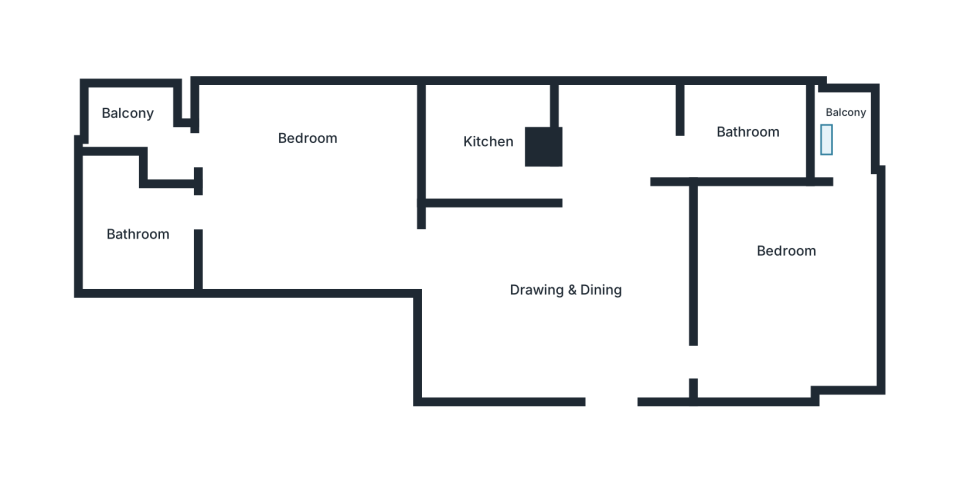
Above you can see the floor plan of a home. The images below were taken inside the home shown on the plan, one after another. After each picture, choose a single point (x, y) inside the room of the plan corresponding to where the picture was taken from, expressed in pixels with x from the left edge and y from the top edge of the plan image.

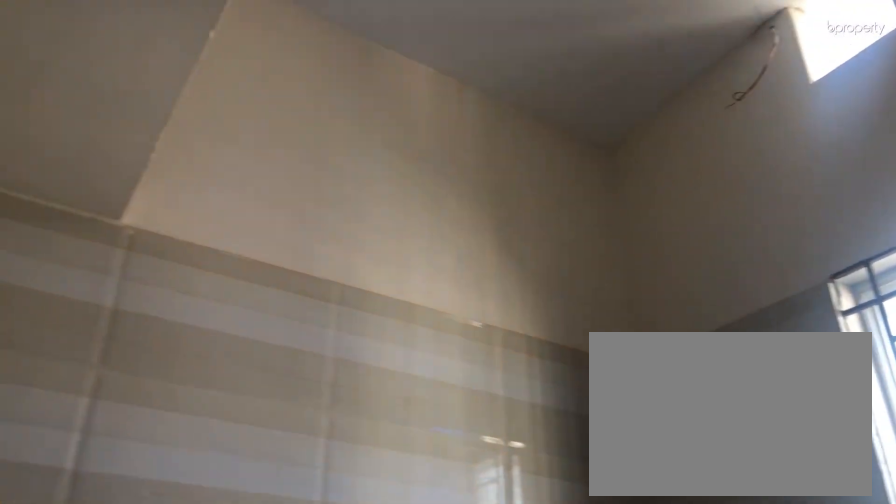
(486, 141)
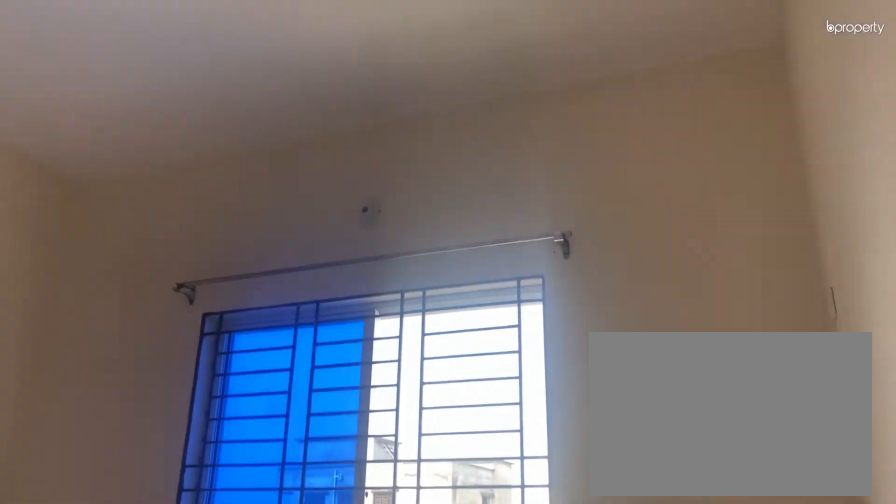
(299, 187)
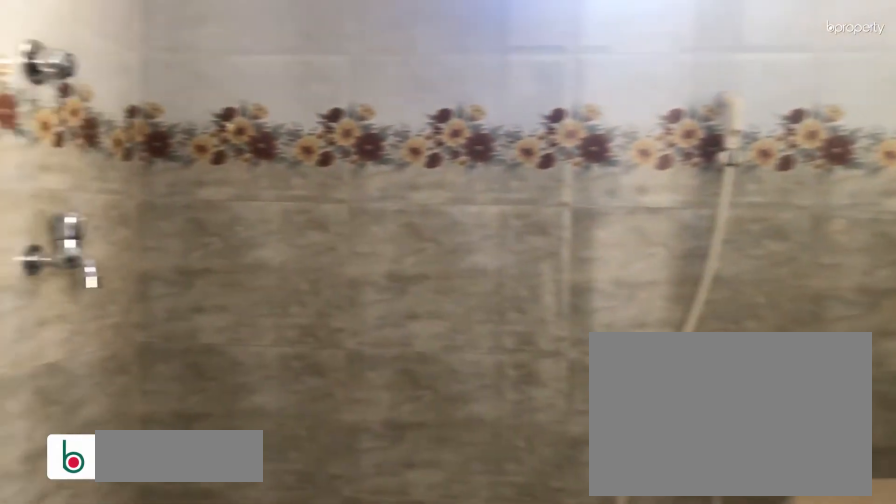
(134, 233)
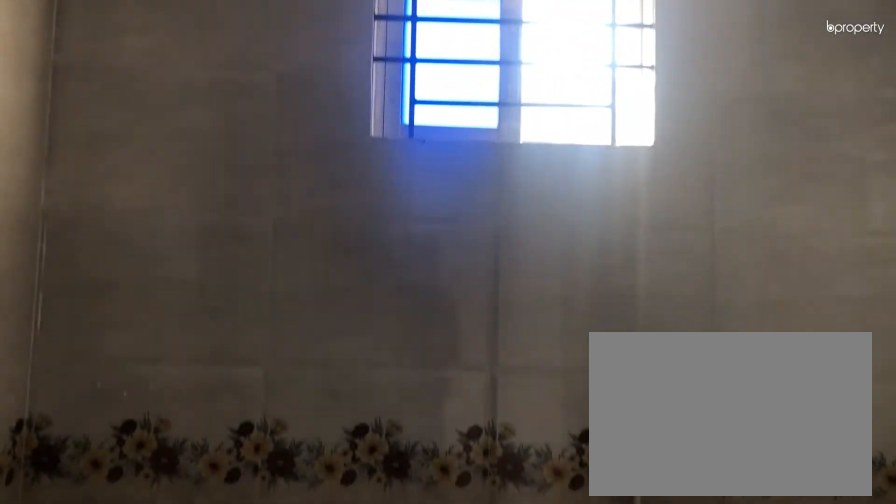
(134, 233)
